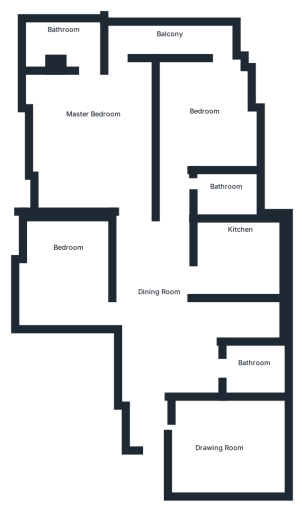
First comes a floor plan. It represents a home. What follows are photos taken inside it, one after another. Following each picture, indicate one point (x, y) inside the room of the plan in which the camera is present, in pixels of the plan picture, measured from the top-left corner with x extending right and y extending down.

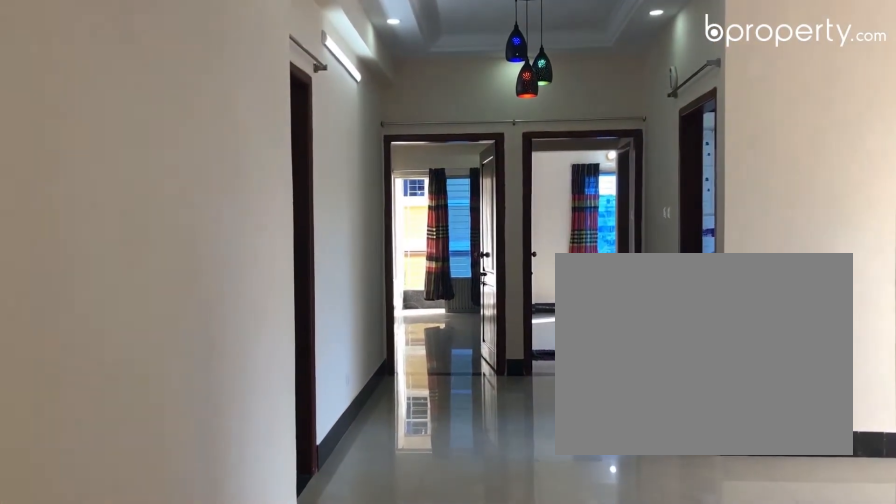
(155, 307)
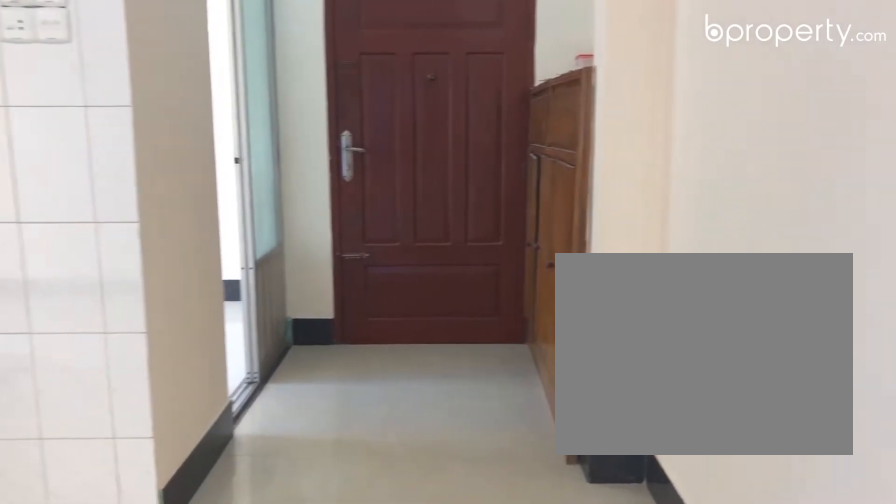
(155, 307)
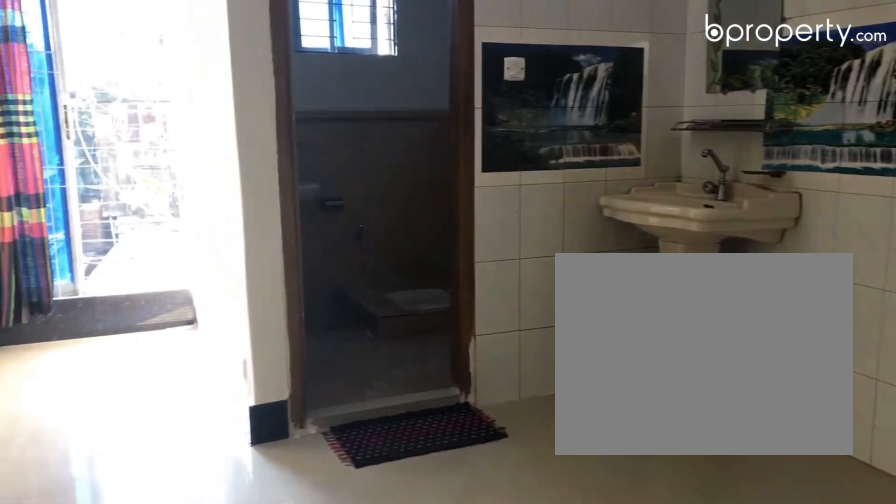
(155, 307)
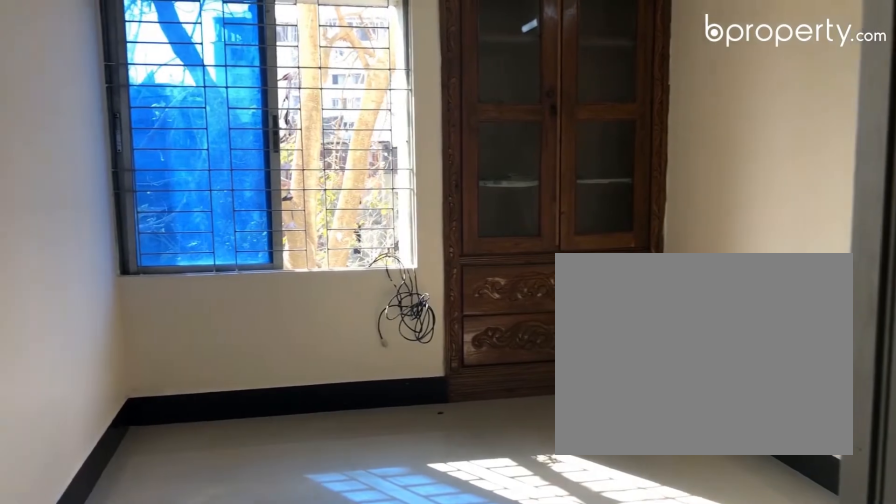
(220, 444)
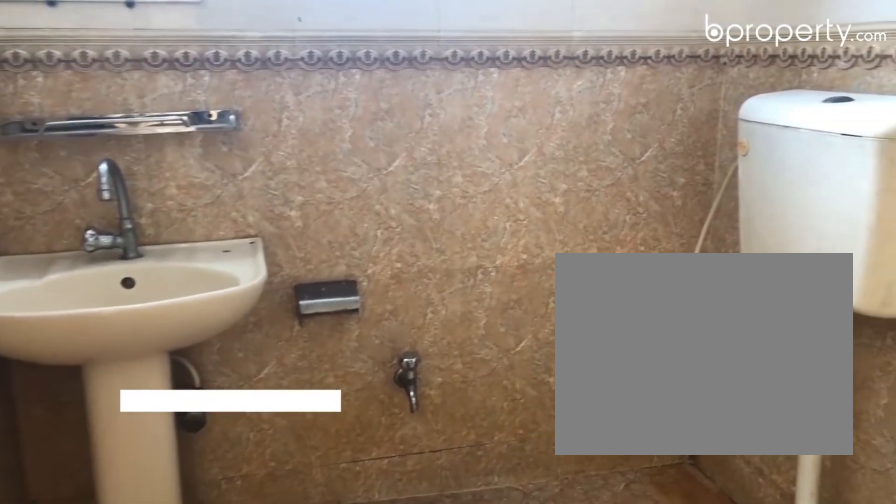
(257, 372)
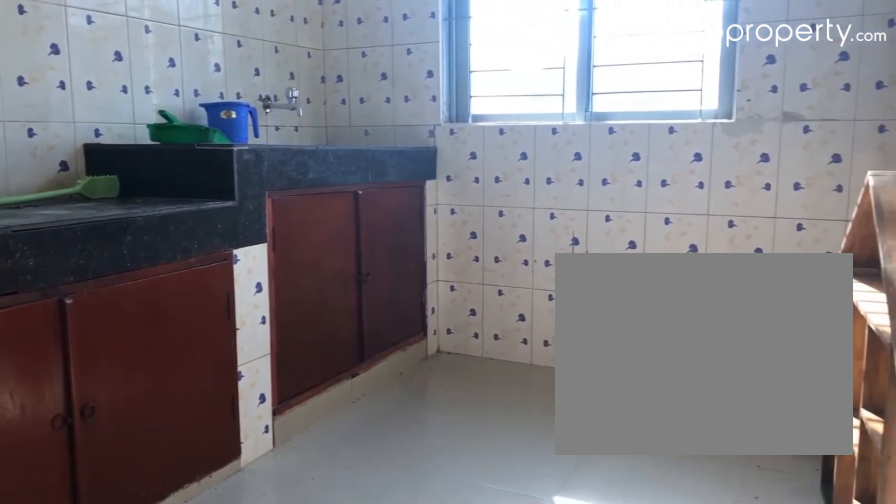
(245, 258)
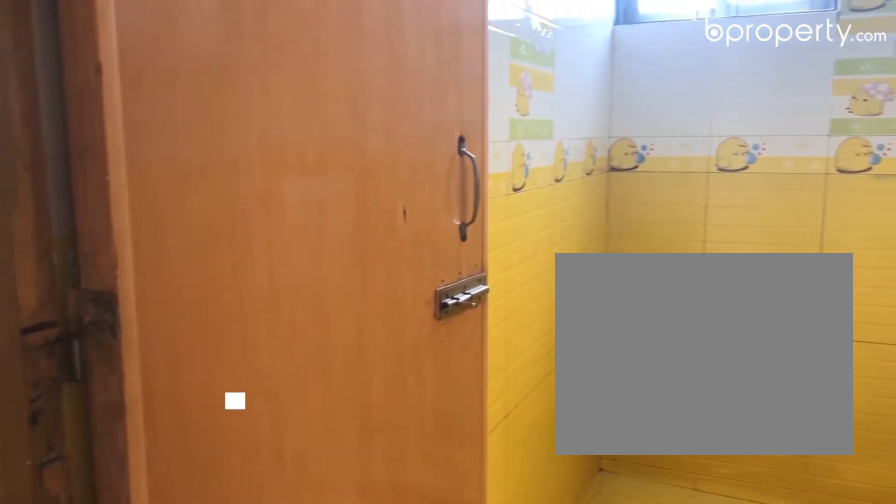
(238, 187)
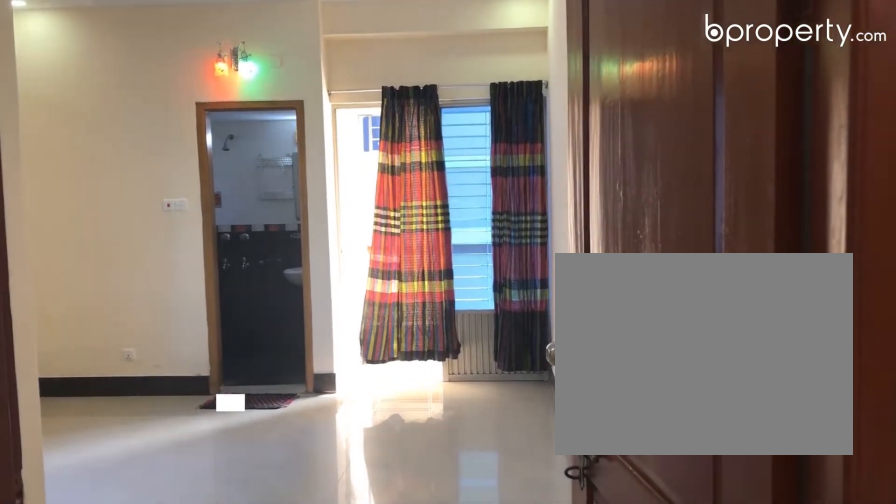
(102, 124)
